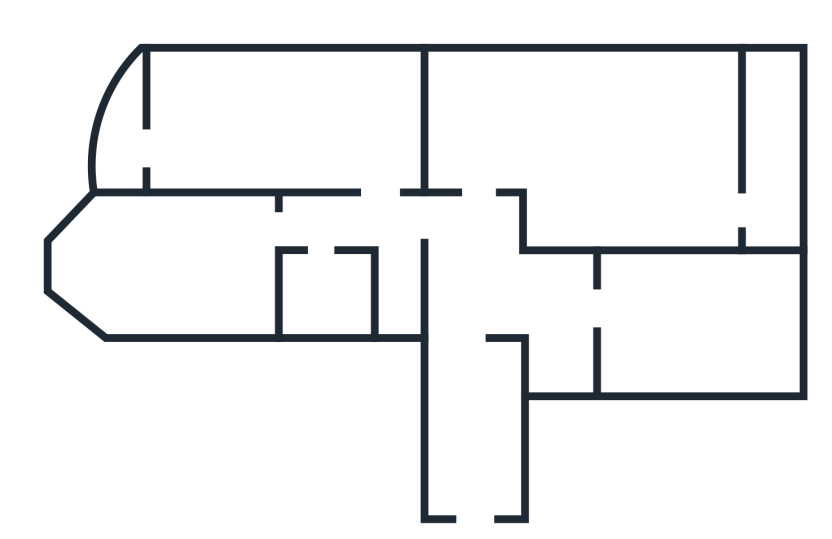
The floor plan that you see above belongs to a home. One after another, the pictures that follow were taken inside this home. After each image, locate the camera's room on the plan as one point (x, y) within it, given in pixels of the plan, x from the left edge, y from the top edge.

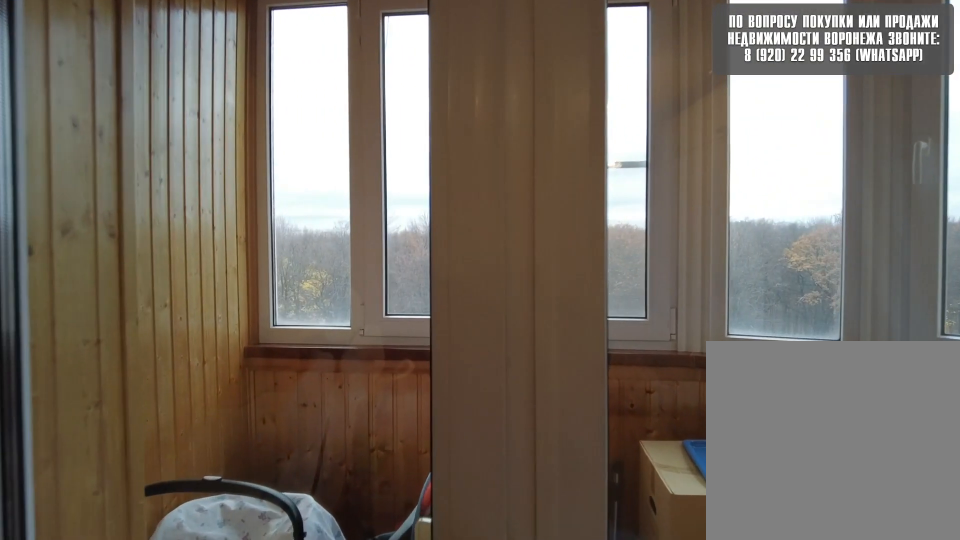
(202, 135)
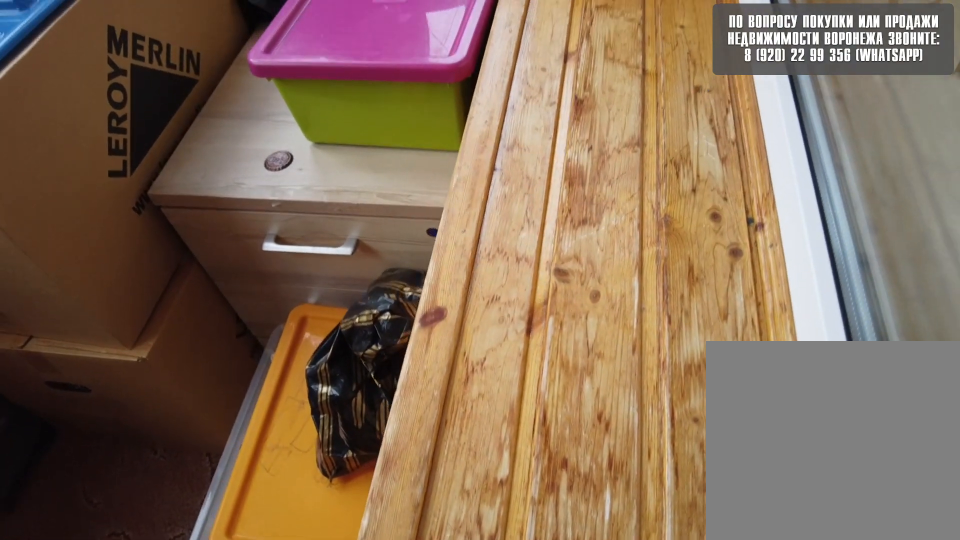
(129, 138)
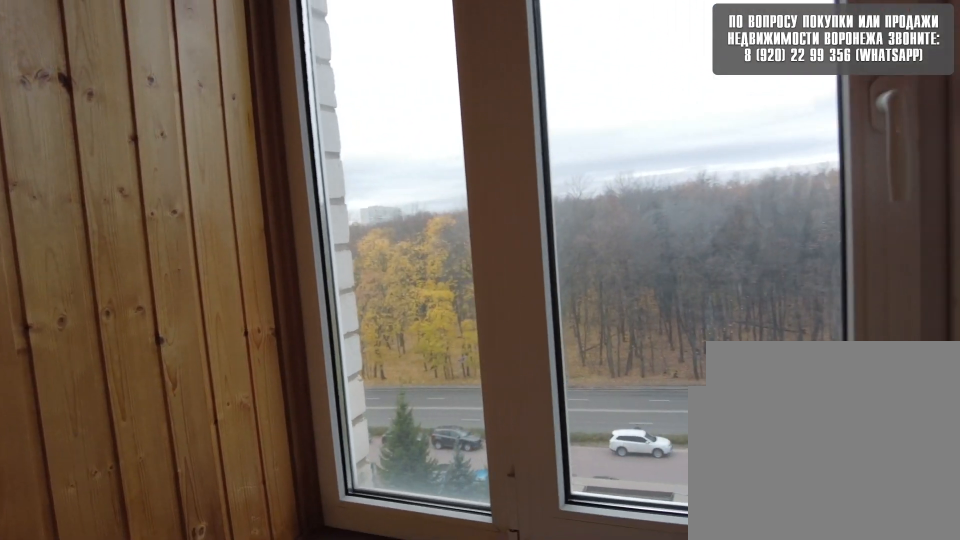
(129, 138)
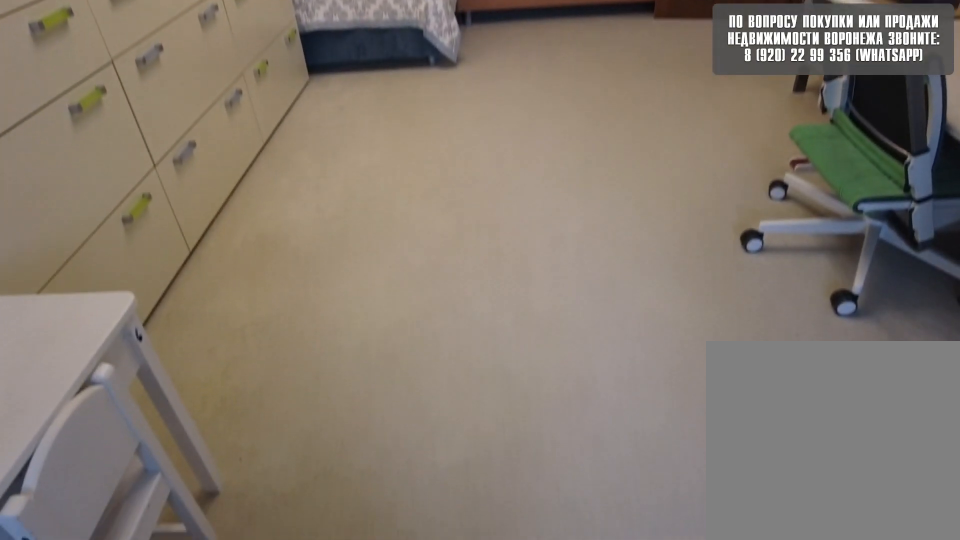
(193, 145)
